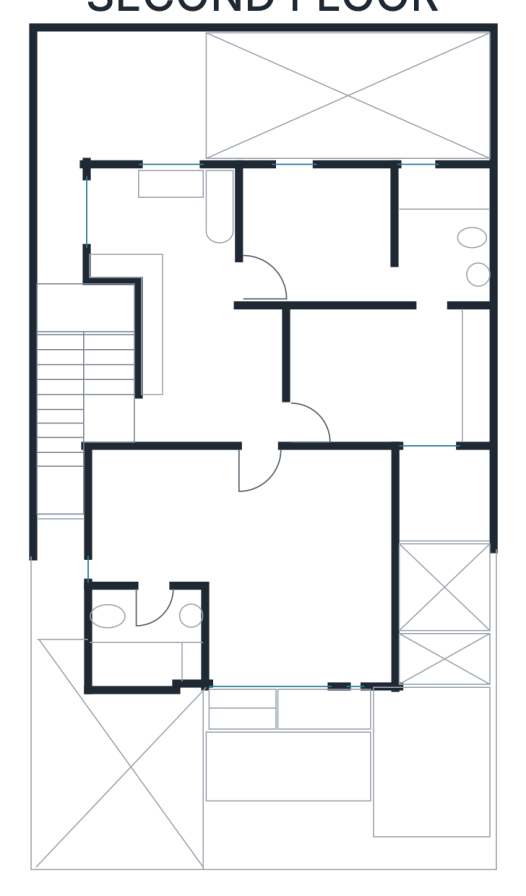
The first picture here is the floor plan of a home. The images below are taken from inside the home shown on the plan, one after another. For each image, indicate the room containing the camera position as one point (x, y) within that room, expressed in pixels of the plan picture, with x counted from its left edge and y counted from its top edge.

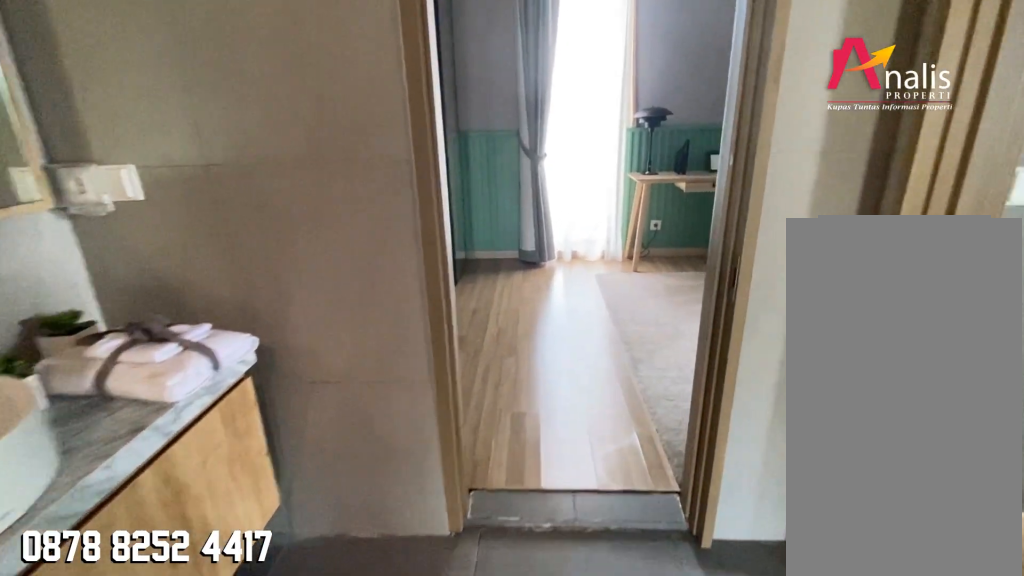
(445, 236)
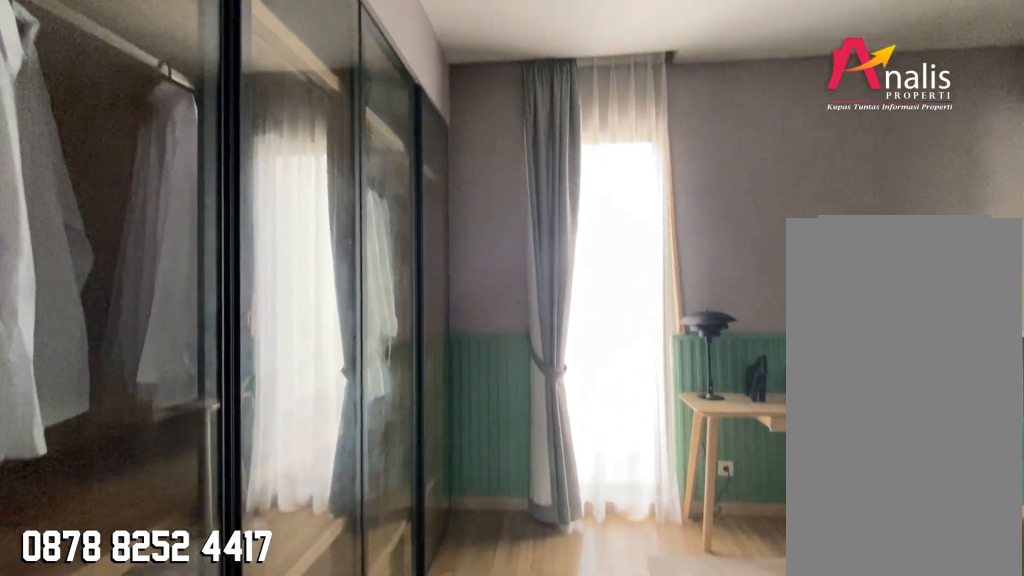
(392, 386)
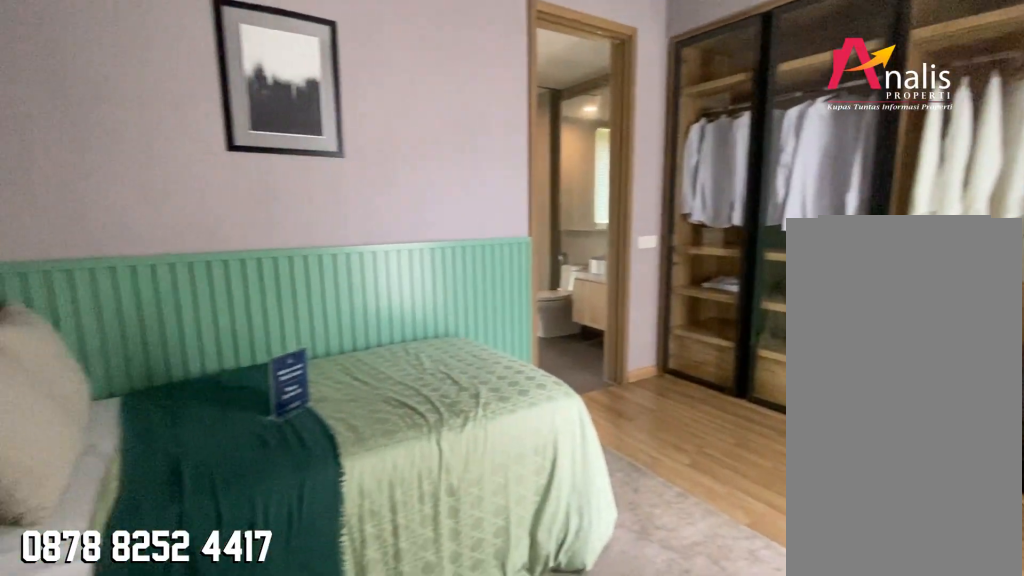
(392, 386)
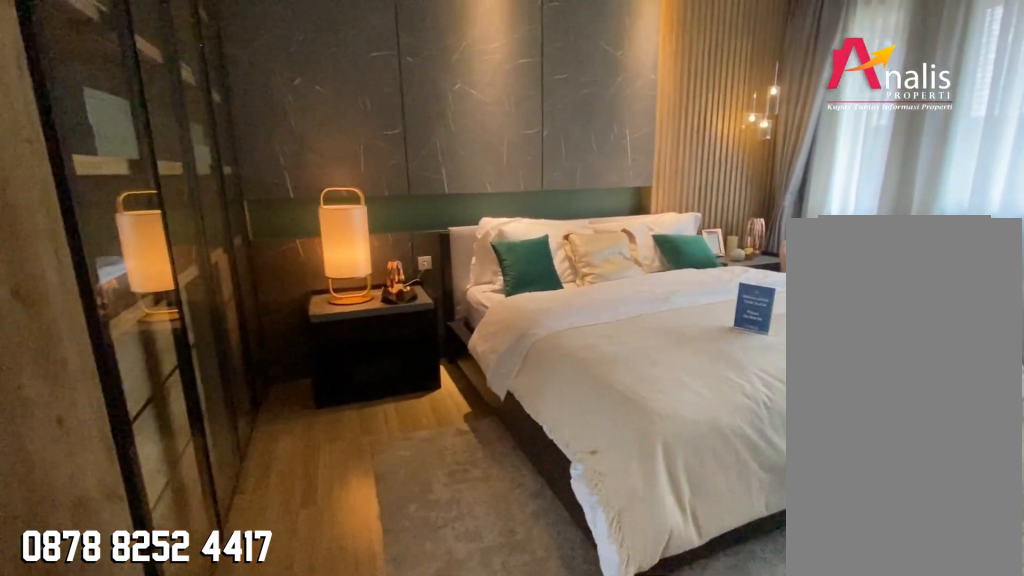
(237, 561)
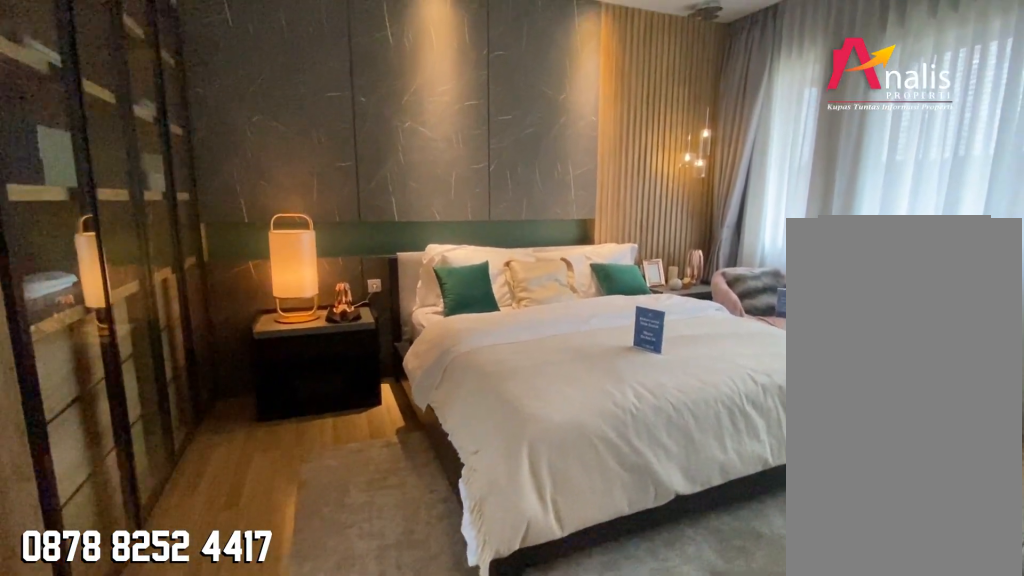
(237, 561)
